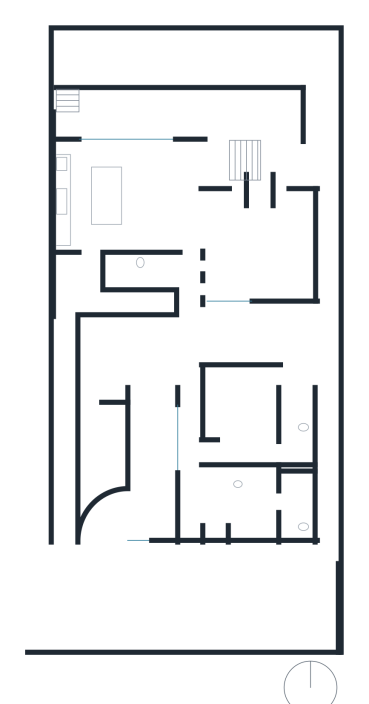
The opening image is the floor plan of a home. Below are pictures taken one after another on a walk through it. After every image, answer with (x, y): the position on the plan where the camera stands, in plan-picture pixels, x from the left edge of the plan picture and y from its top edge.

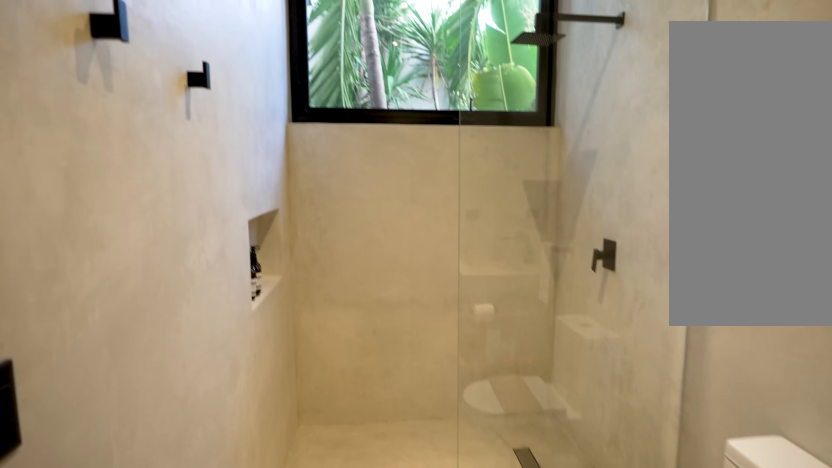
(276, 452)
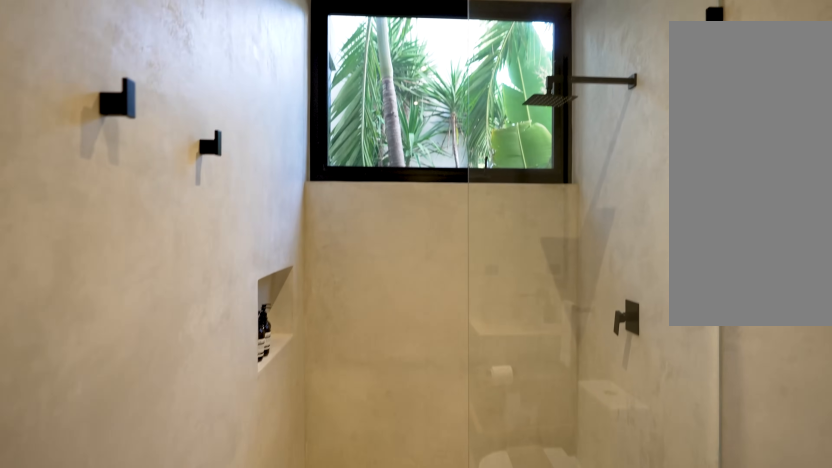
(278, 452)
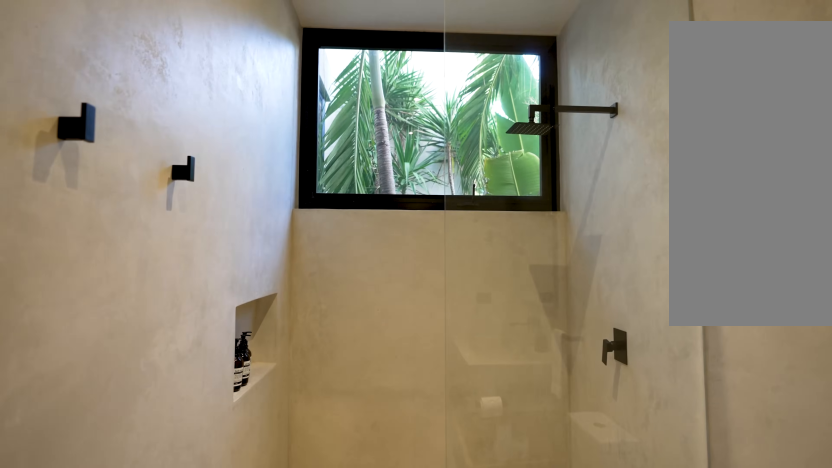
(280, 451)
